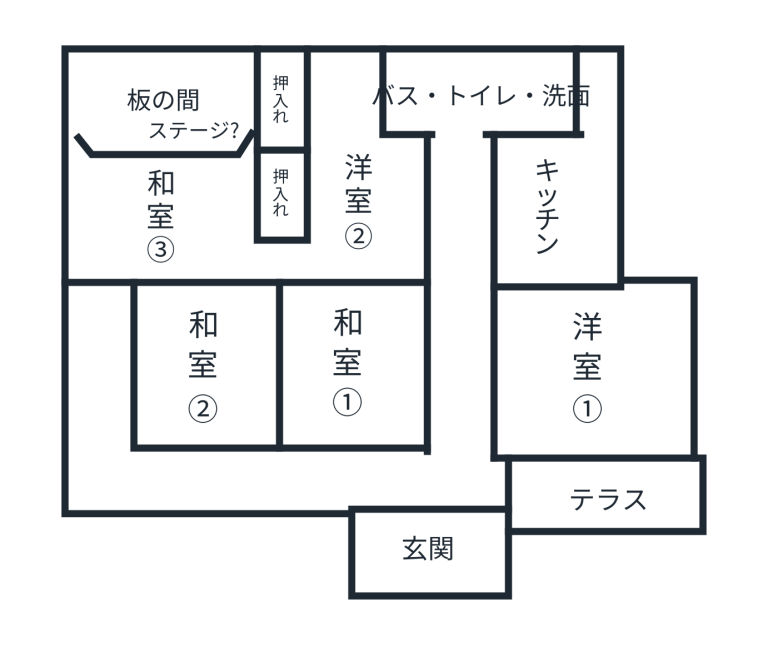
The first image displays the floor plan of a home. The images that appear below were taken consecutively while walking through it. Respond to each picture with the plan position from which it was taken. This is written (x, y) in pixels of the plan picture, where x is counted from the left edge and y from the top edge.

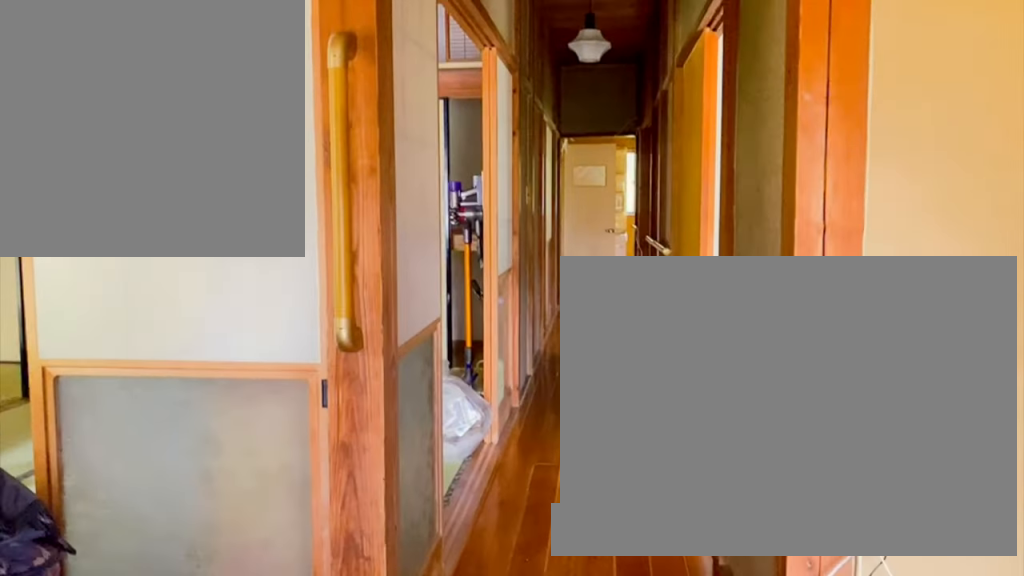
(435, 476)
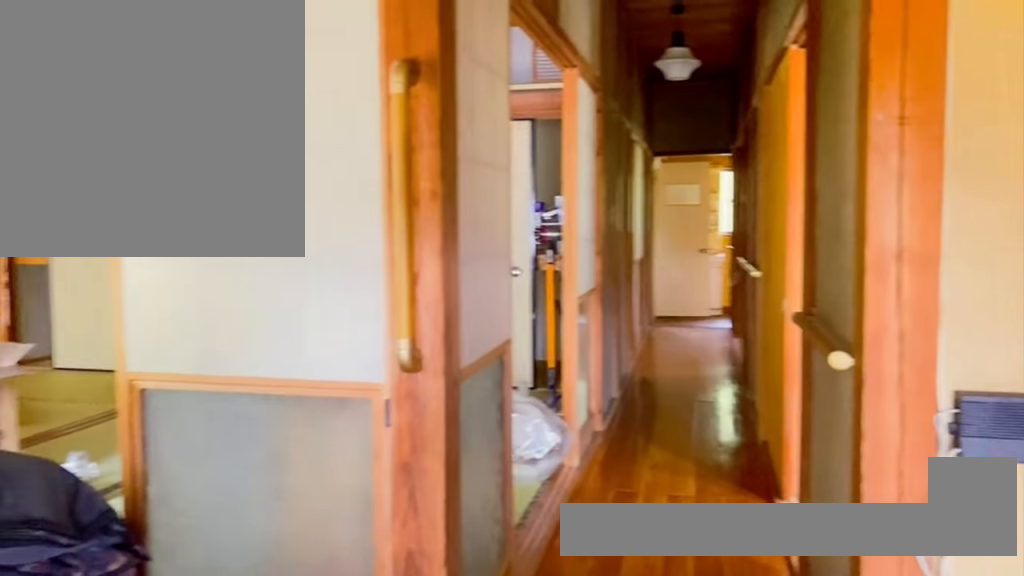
(438, 476)
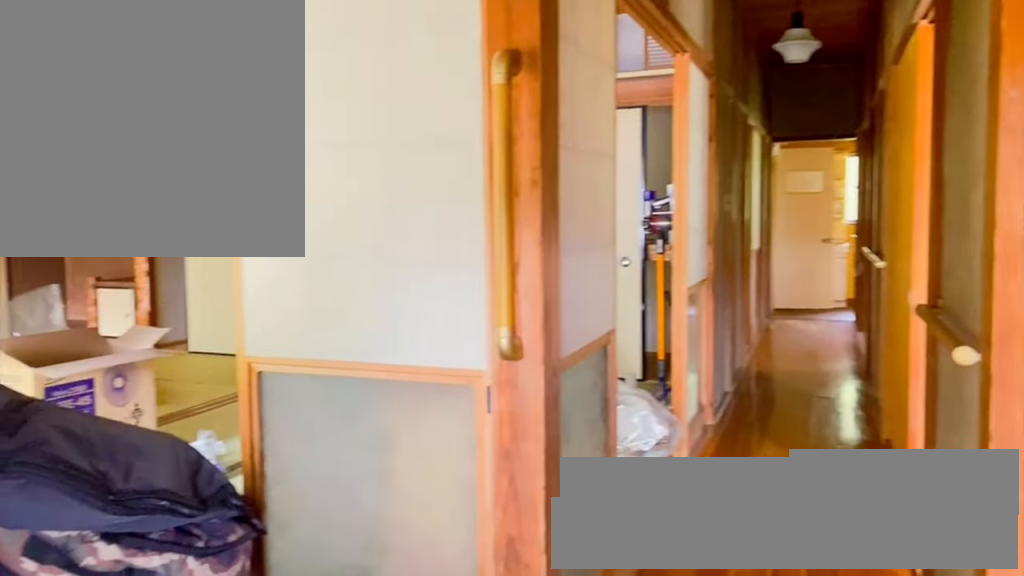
(437, 472)
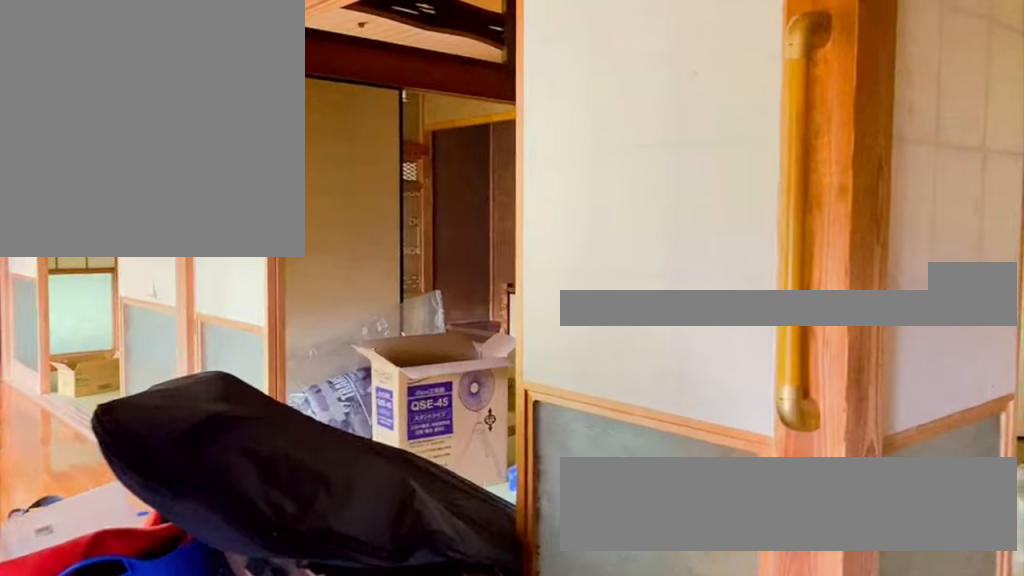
(437, 458)
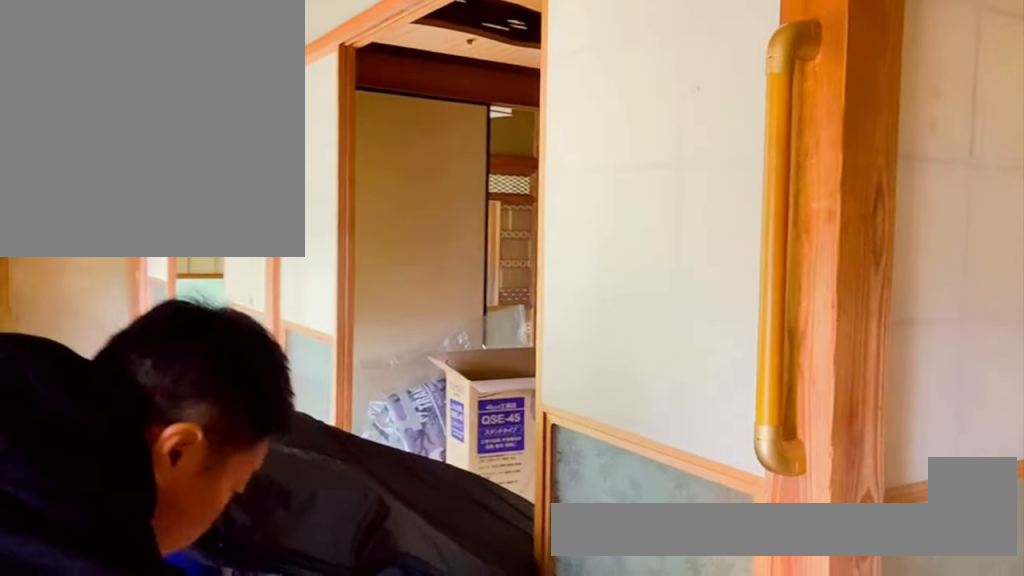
(435, 452)
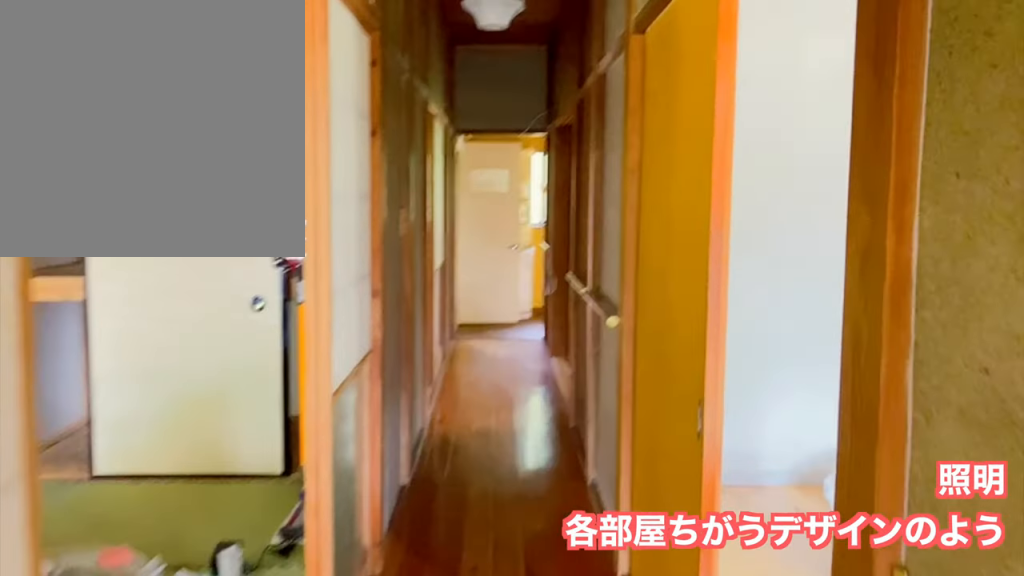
(450, 380)
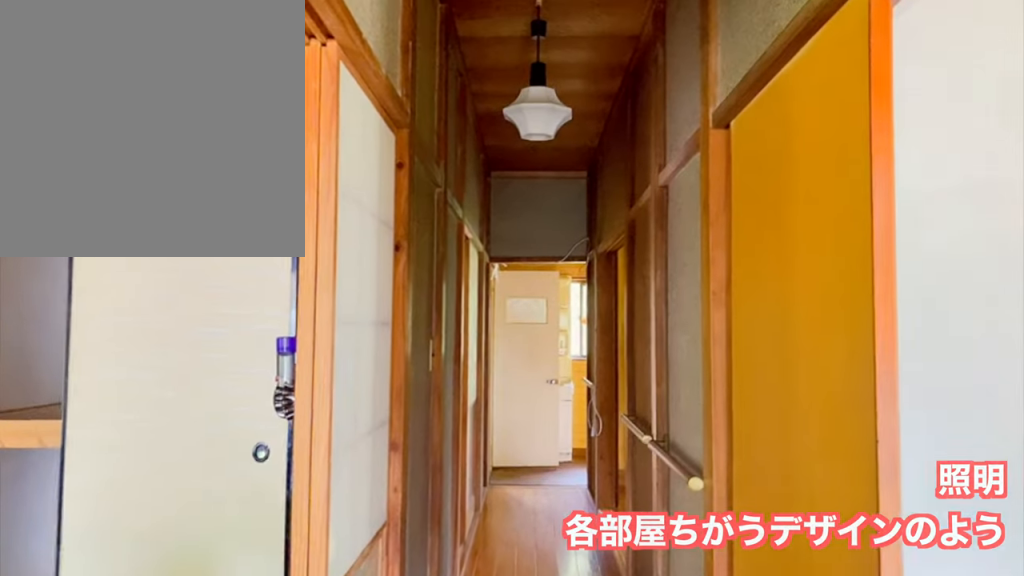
(454, 375)
